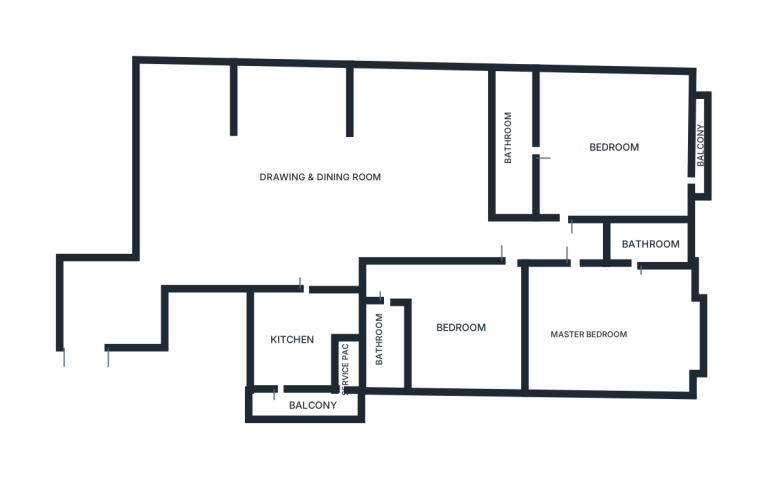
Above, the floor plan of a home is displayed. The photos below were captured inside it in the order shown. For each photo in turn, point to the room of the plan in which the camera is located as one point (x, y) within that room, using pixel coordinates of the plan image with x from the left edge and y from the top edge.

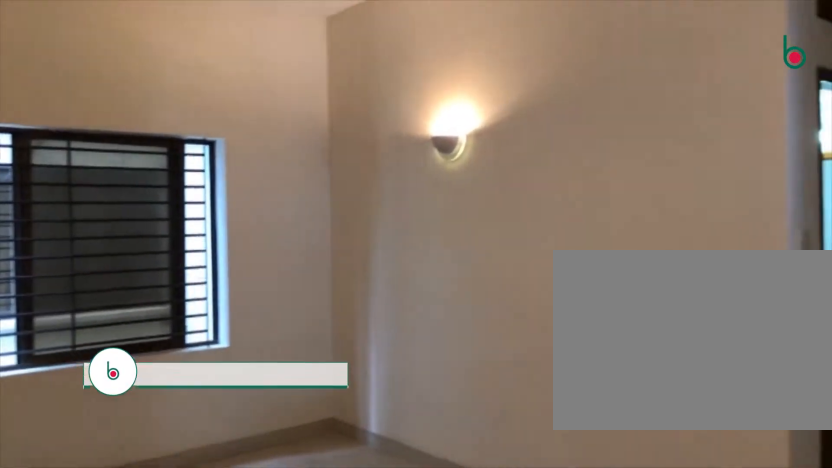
(457, 308)
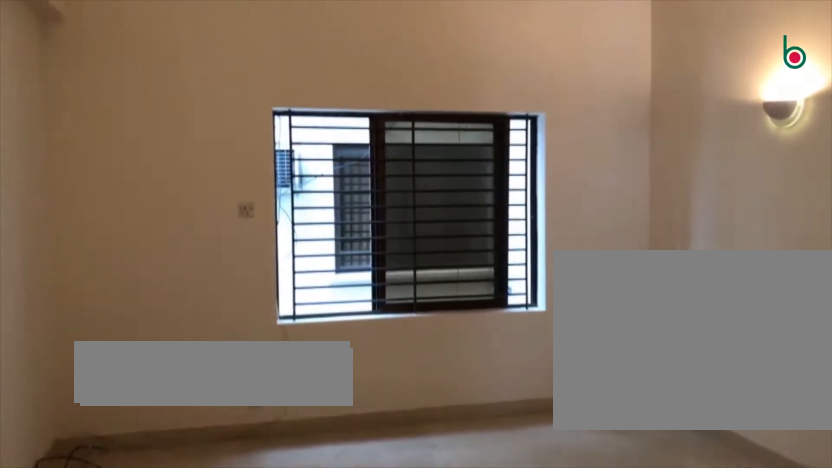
(457, 308)
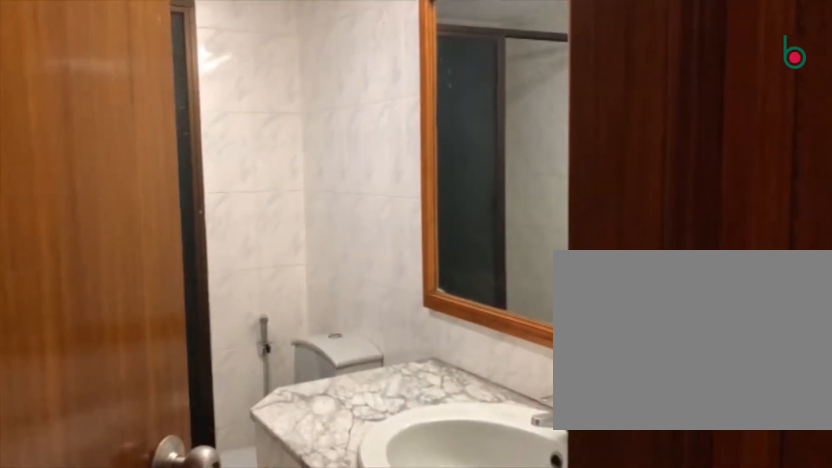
(389, 331)
